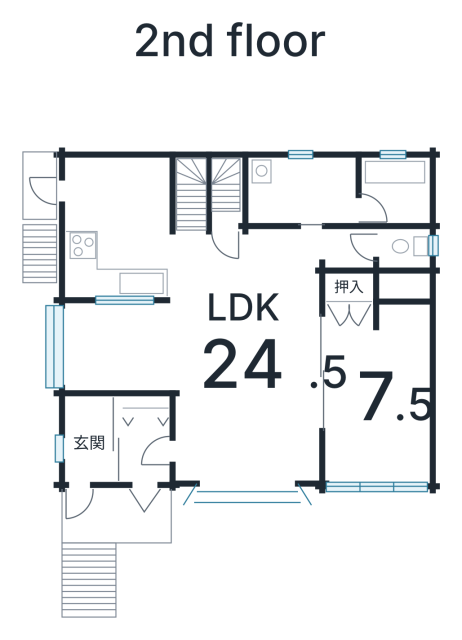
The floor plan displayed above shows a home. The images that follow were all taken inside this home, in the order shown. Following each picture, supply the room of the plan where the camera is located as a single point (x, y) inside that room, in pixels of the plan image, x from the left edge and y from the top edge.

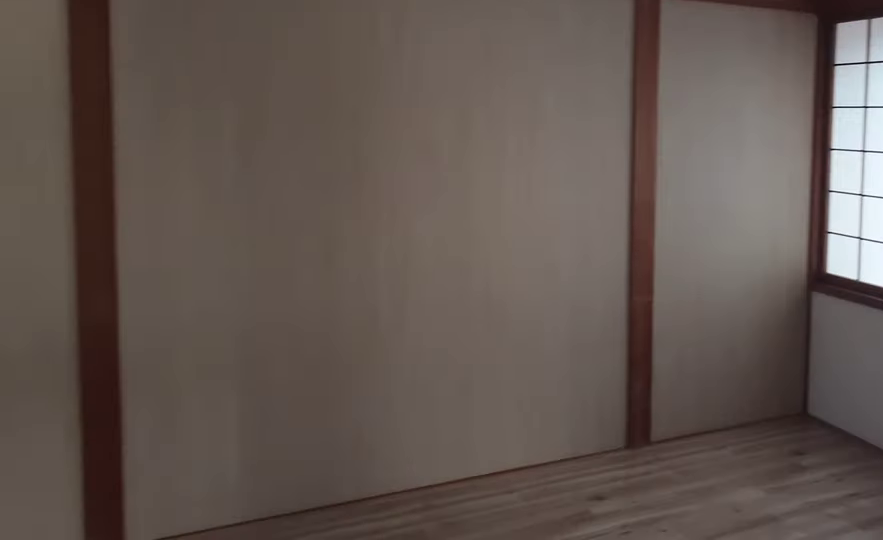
(367, 395)
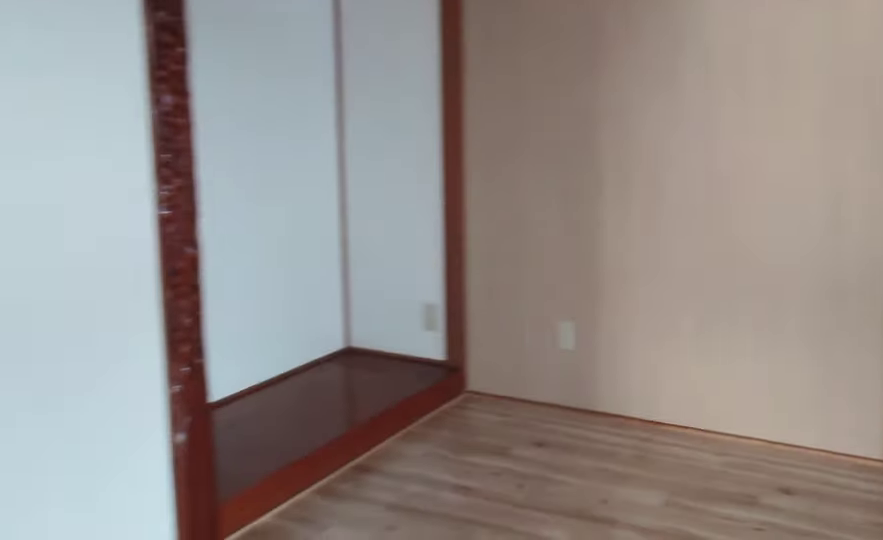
(367, 395)
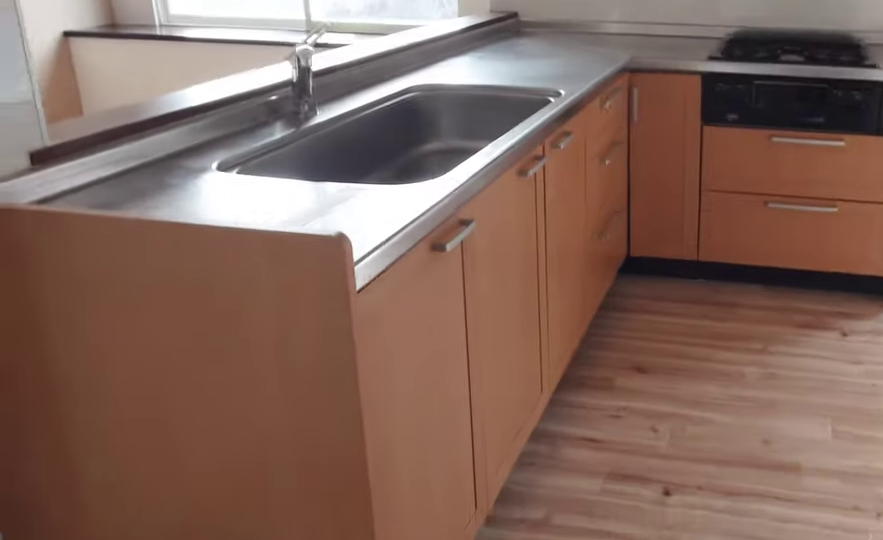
(120, 228)
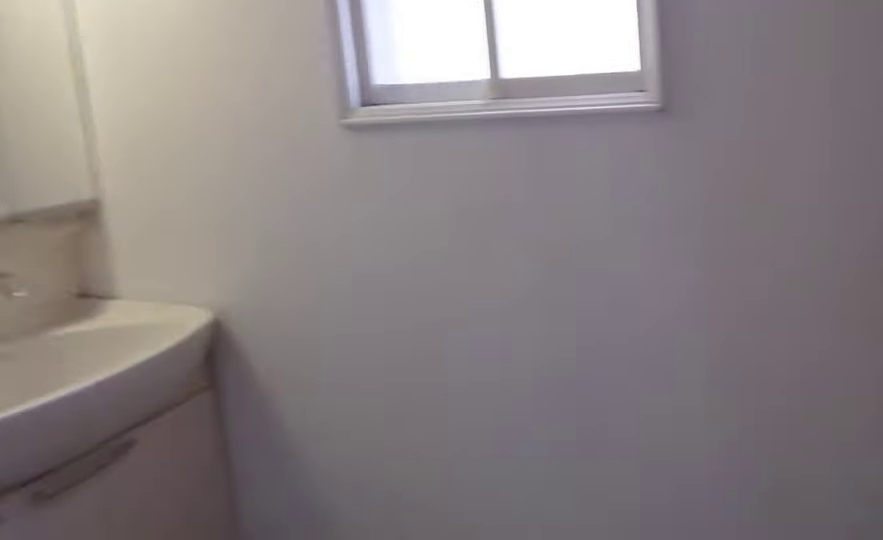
(303, 181)
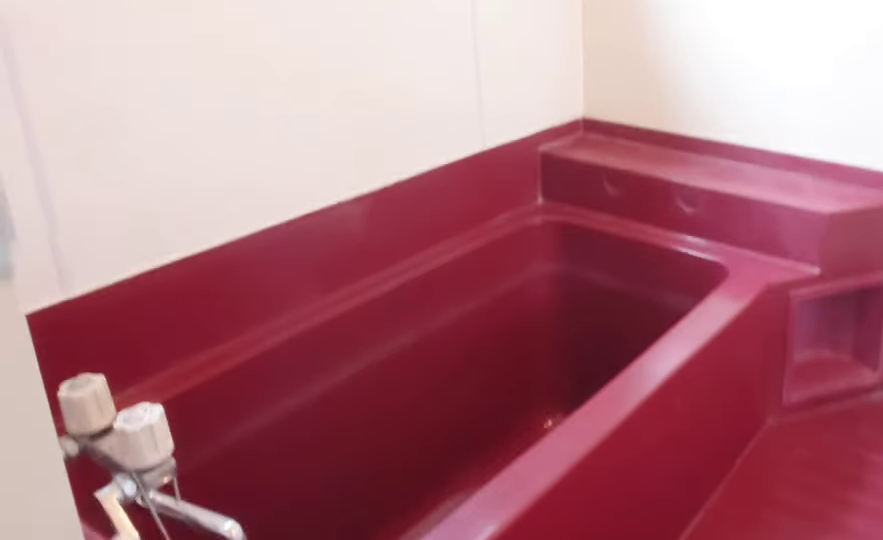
(388, 193)
